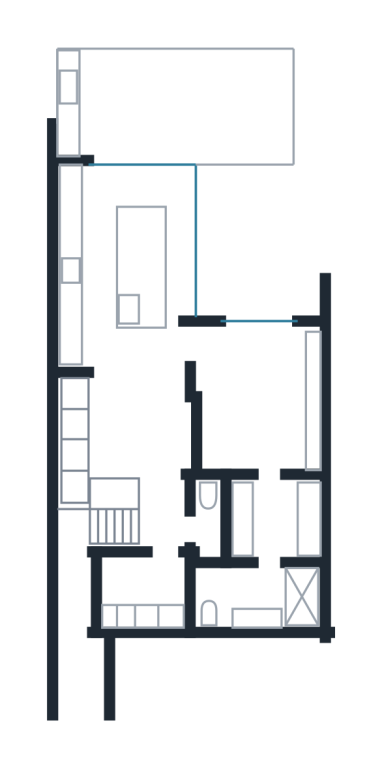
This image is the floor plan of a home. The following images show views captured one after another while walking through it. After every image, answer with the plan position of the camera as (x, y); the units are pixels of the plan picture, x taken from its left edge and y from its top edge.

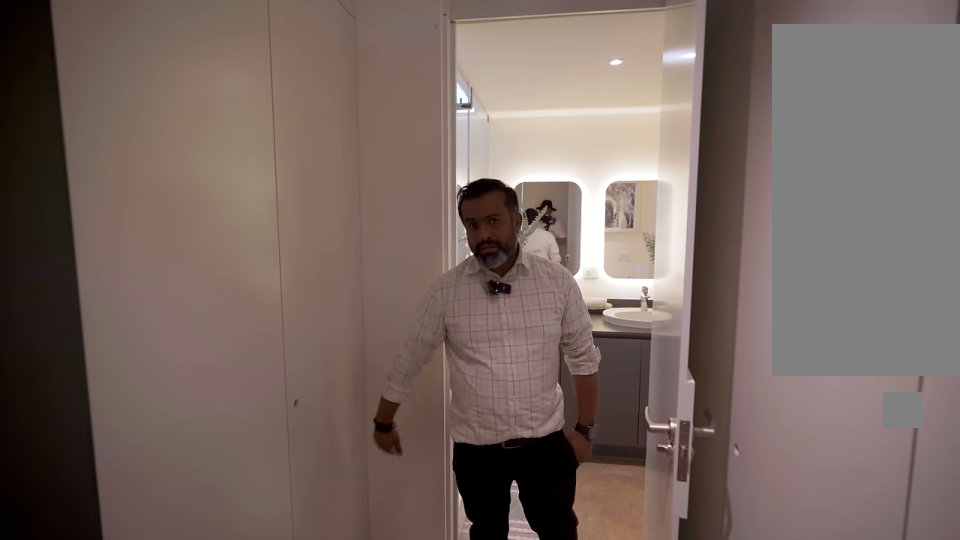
(267, 493)
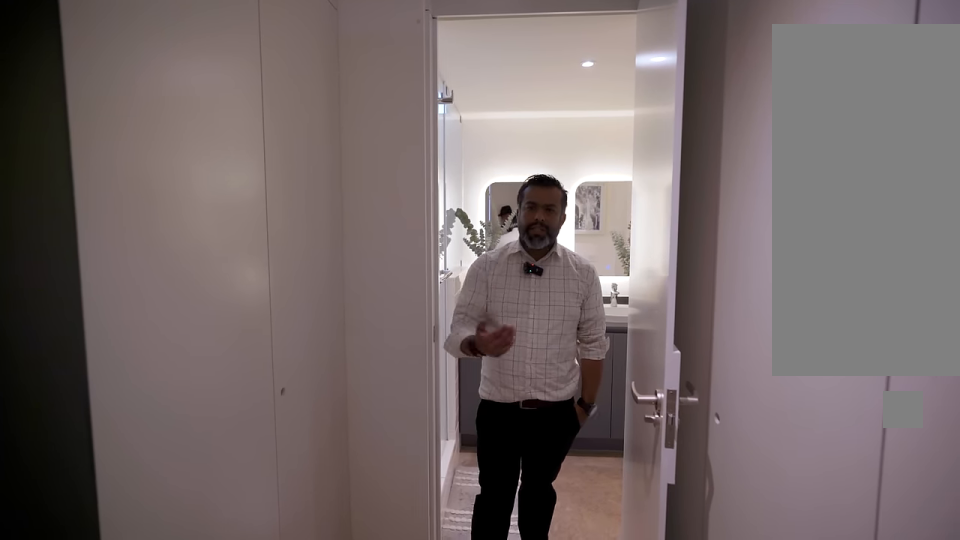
(269, 500)
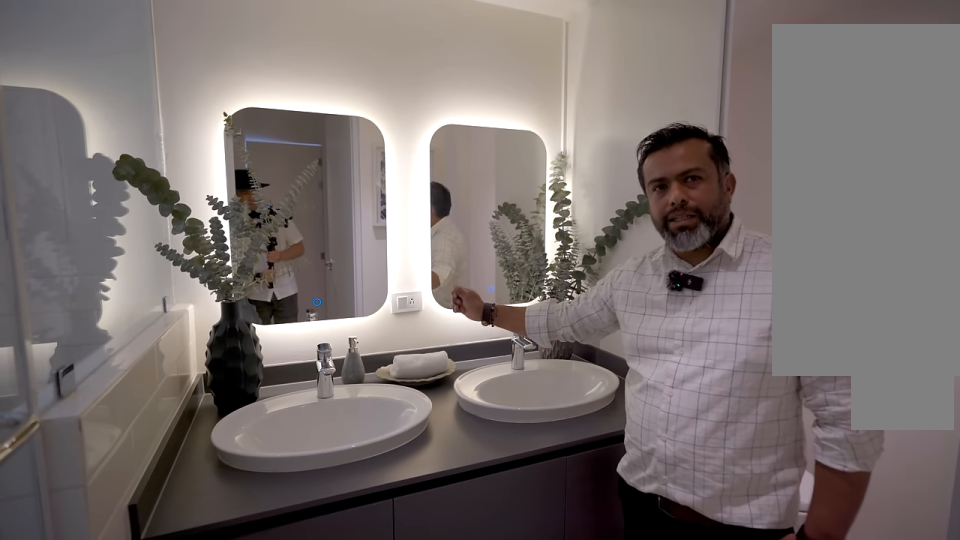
(263, 580)
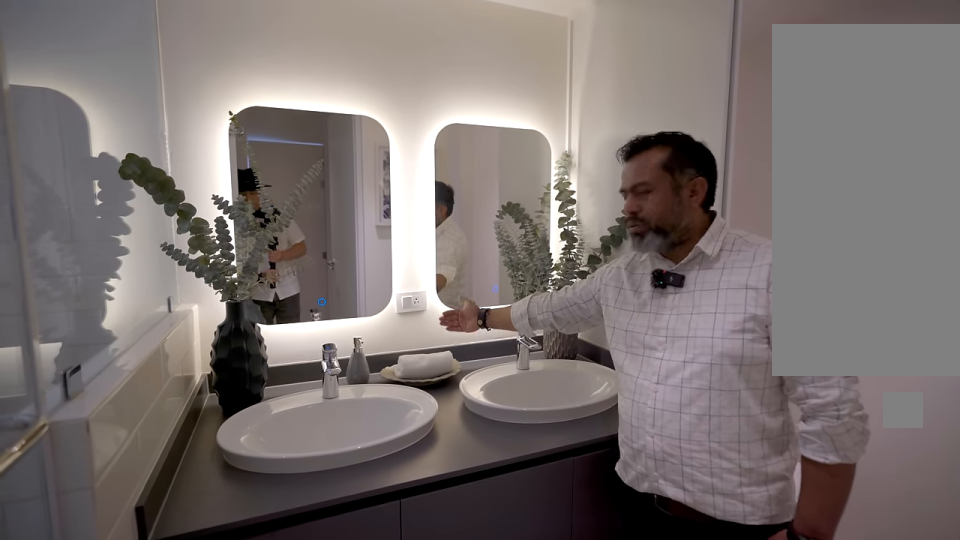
(263, 580)
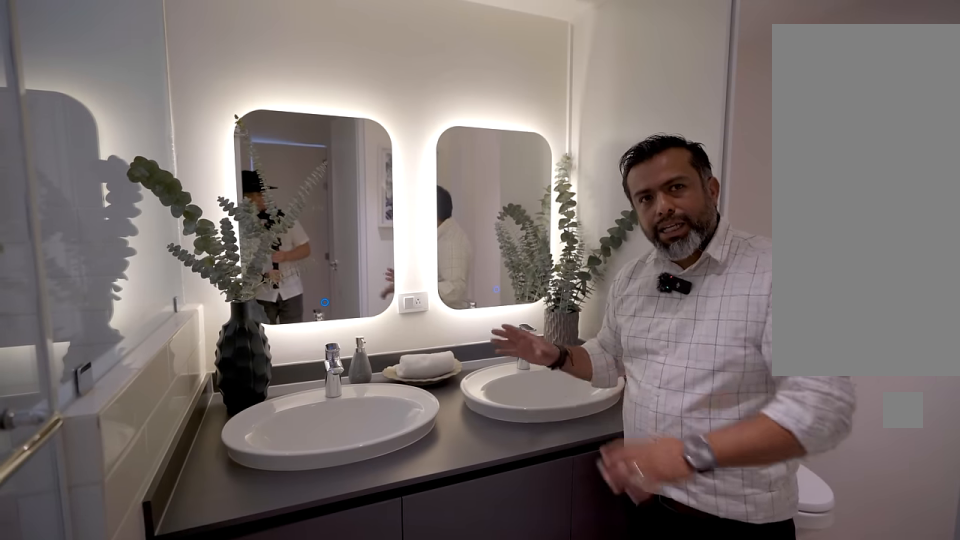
(264, 582)
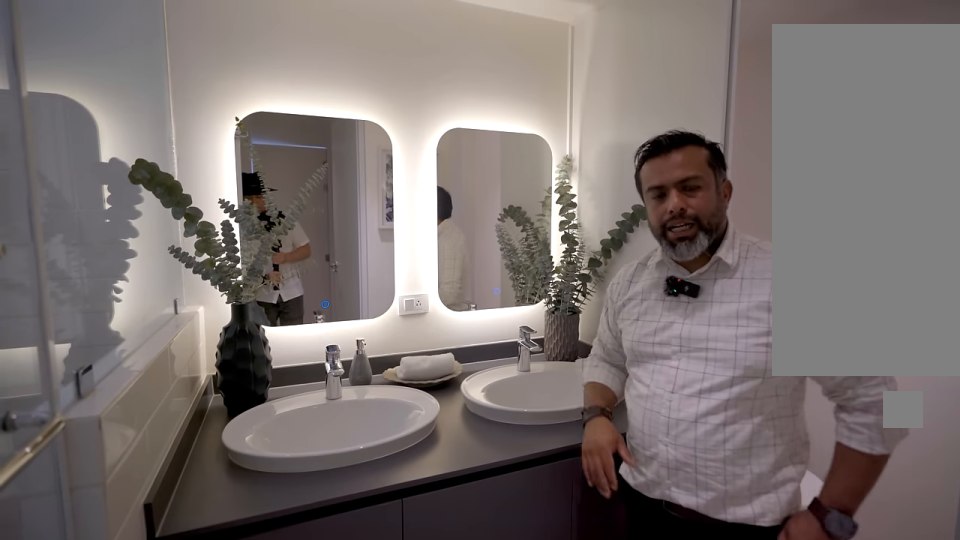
(264, 582)
